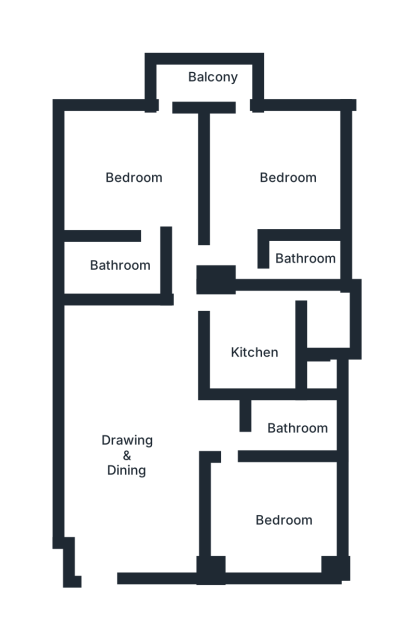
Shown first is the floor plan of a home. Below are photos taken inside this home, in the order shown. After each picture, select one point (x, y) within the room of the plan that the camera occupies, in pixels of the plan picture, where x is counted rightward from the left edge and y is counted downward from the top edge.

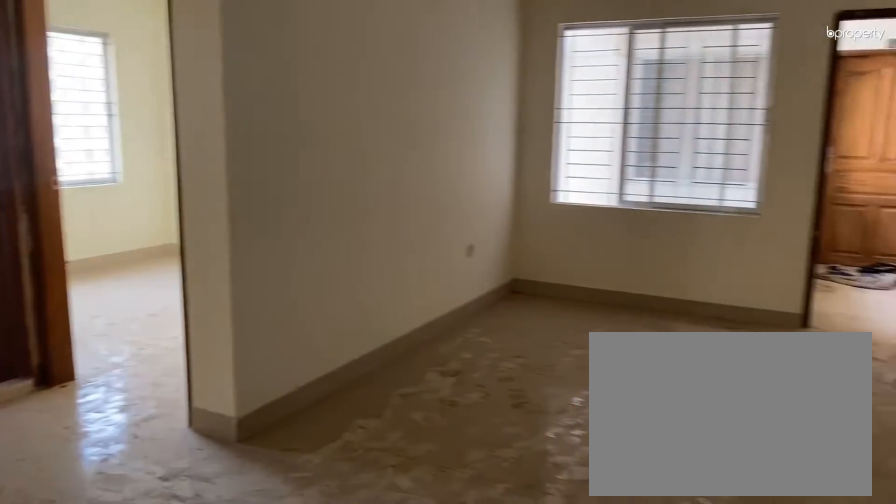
(141, 449)
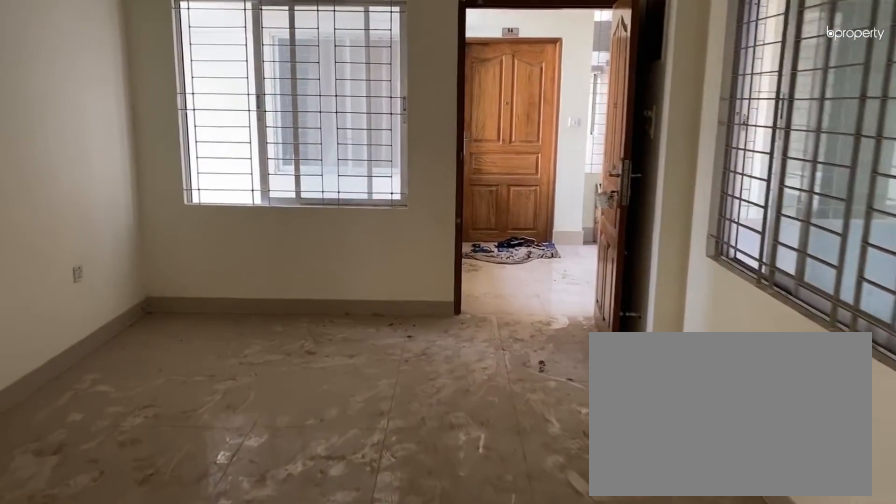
(141, 449)
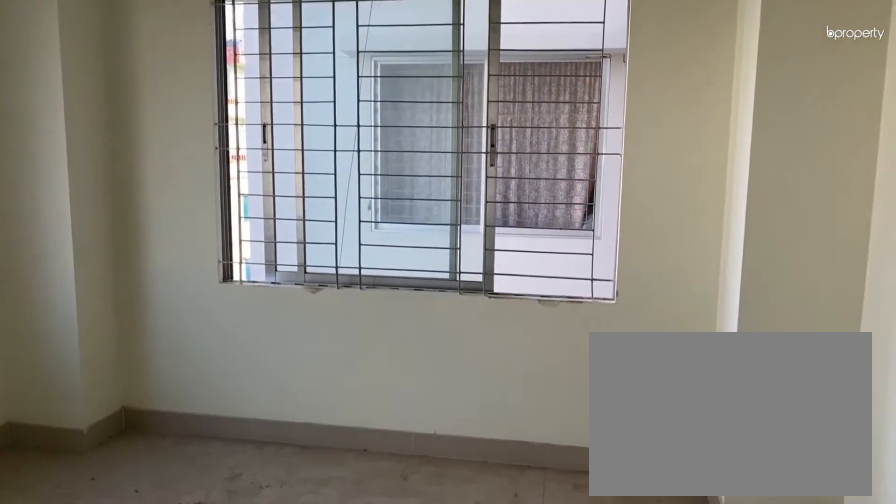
(282, 520)
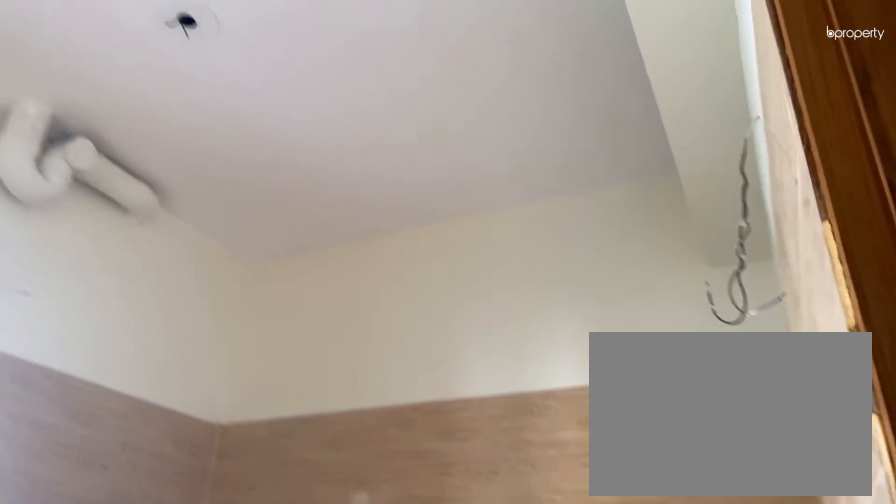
(252, 350)
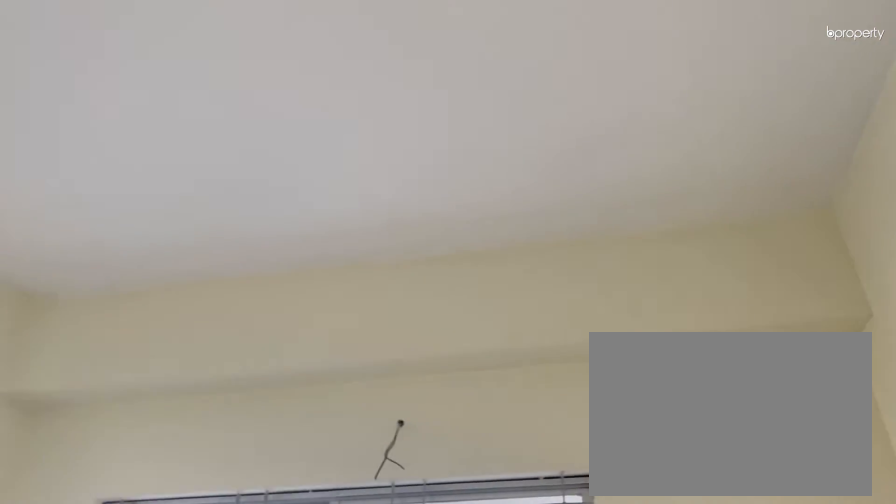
(290, 175)
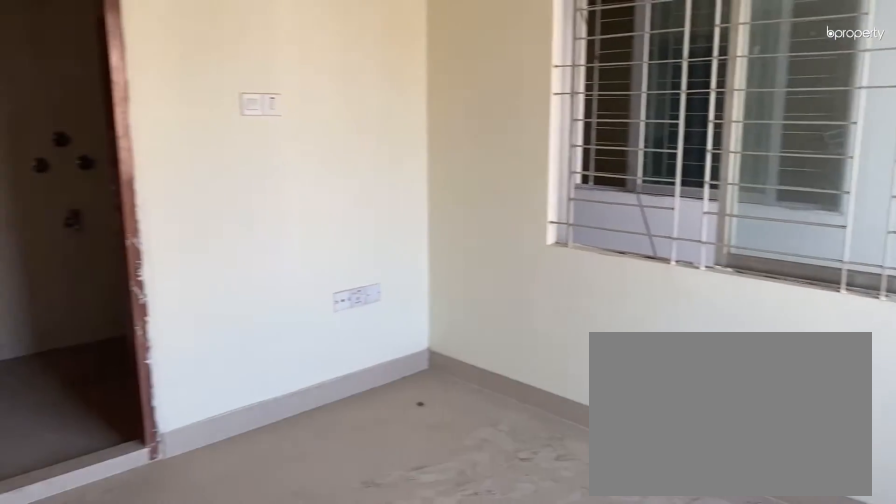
(134, 177)
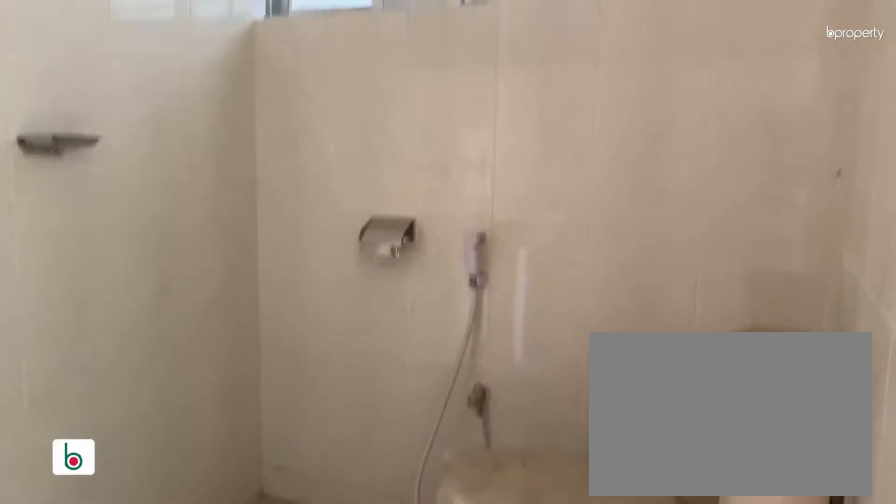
(120, 265)
